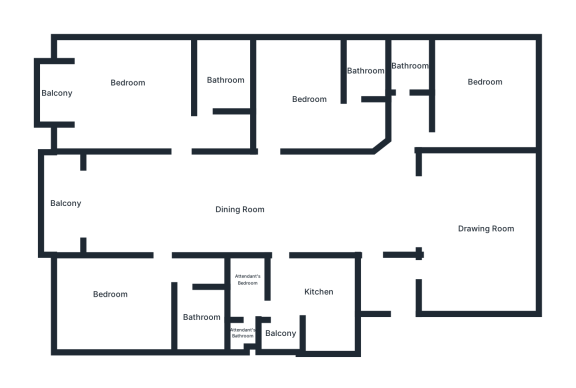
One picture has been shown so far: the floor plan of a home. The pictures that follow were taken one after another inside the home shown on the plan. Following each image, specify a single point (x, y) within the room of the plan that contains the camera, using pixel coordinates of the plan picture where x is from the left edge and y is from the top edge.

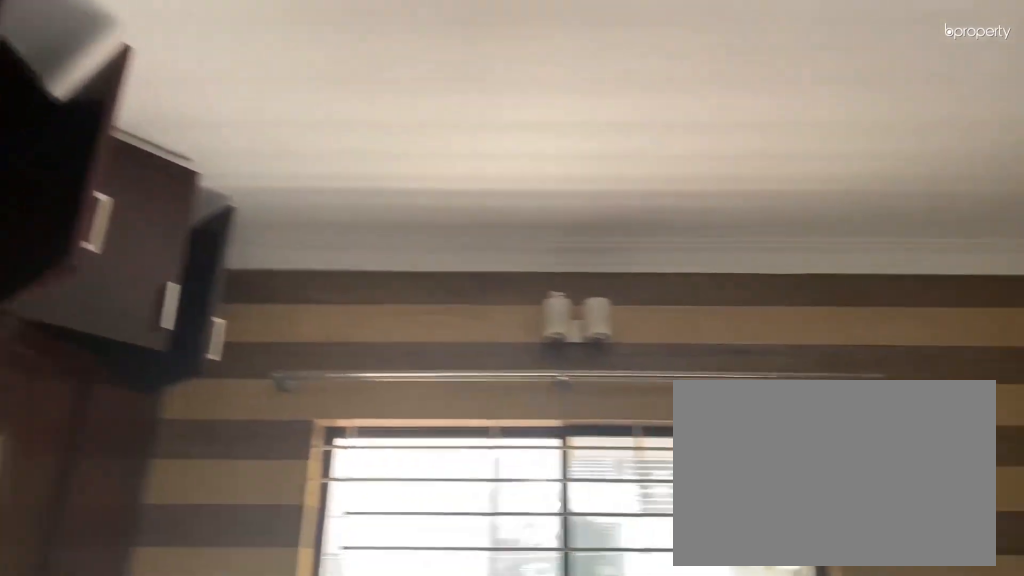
(484, 85)
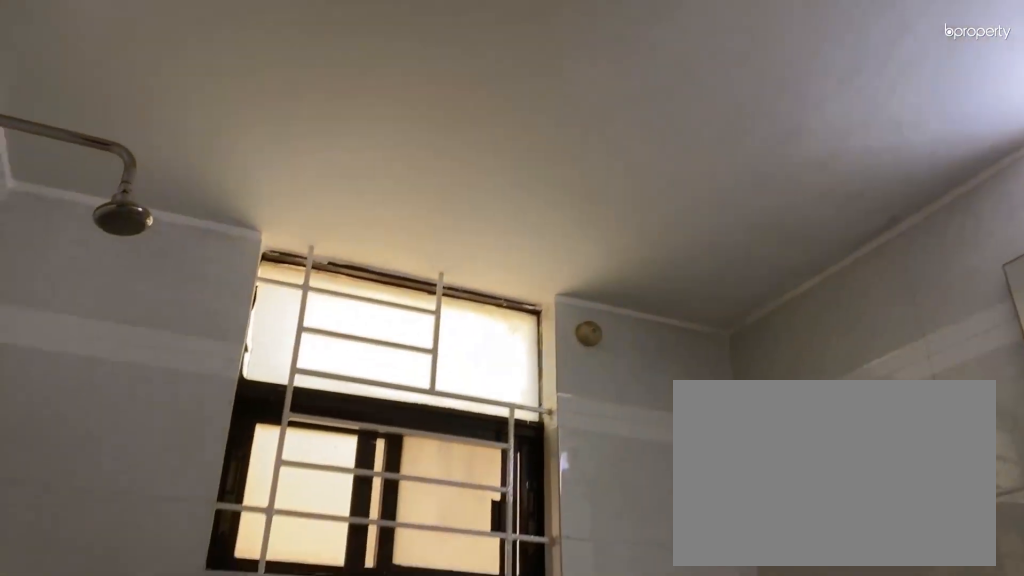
(407, 61)
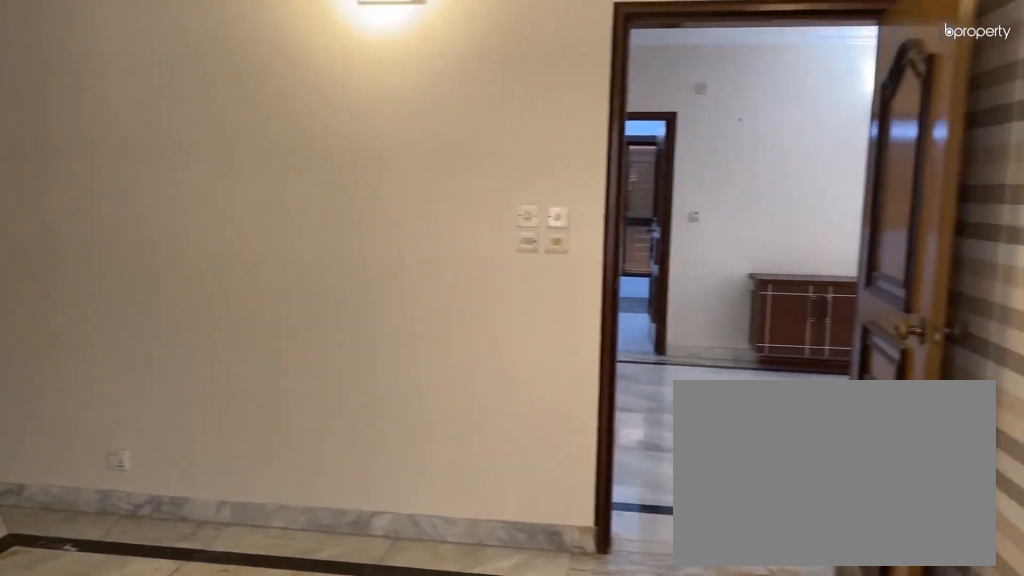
(319, 103)
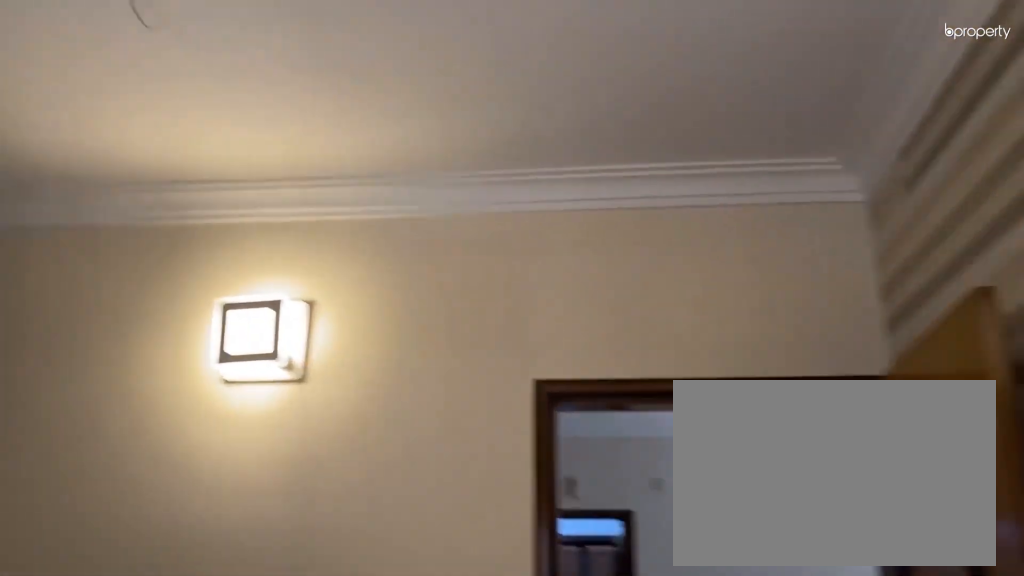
(319, 103)
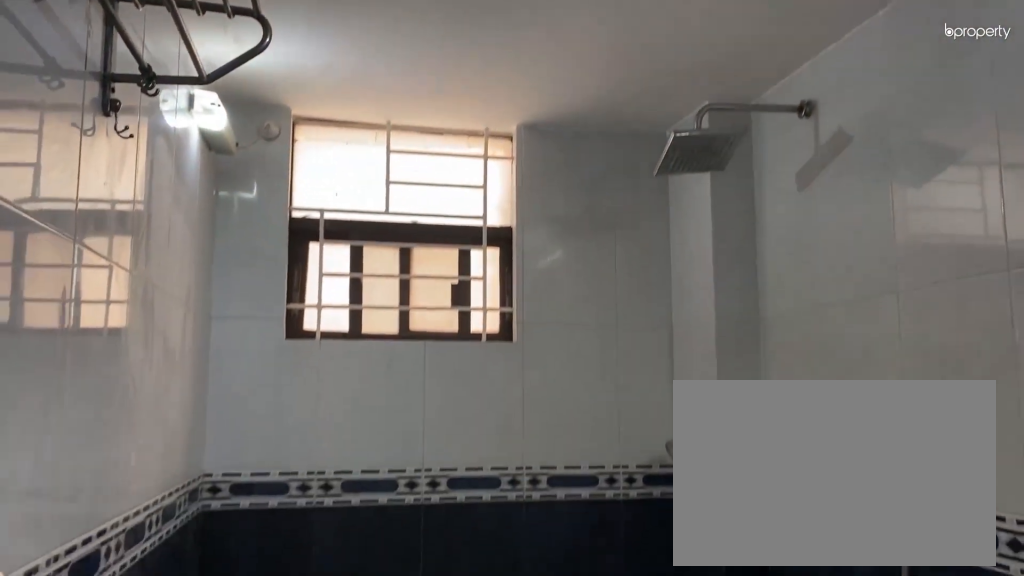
(366, 69)
